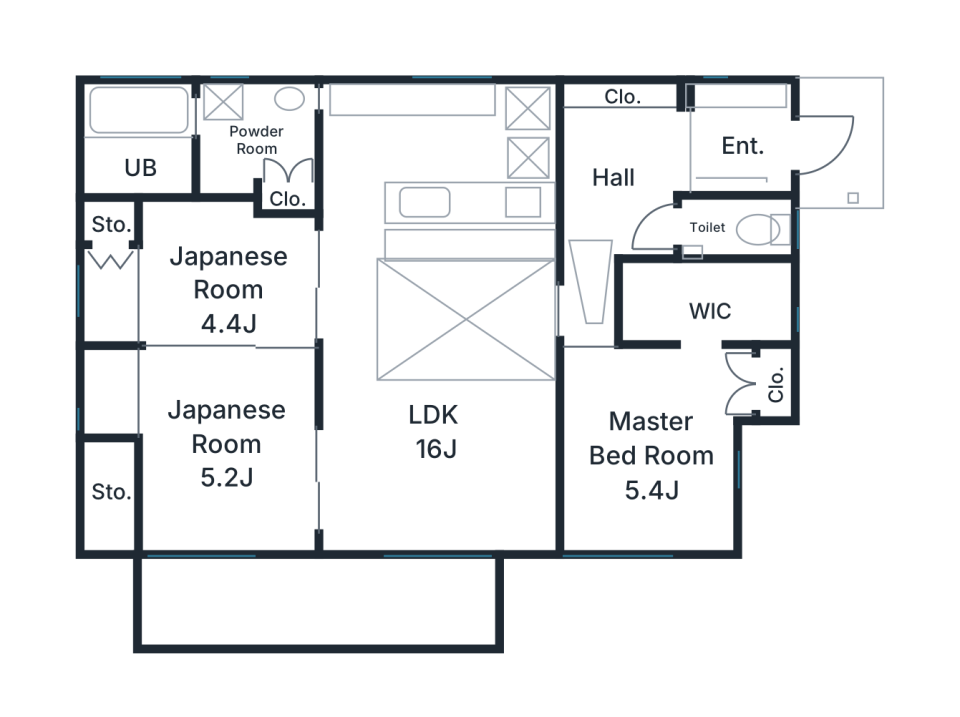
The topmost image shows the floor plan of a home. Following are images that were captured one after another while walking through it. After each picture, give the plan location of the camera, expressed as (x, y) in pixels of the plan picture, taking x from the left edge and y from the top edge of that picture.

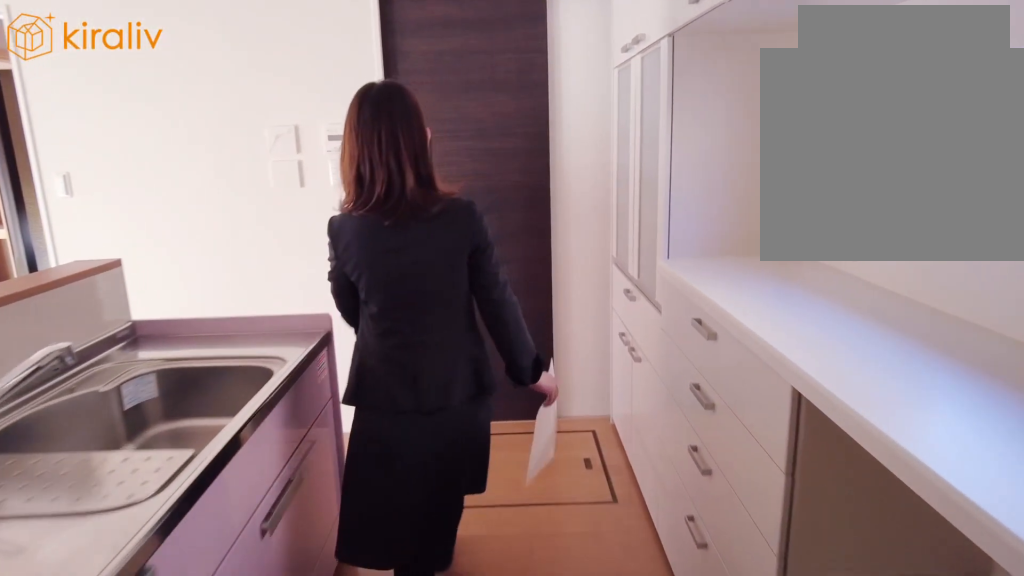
(396, 172)
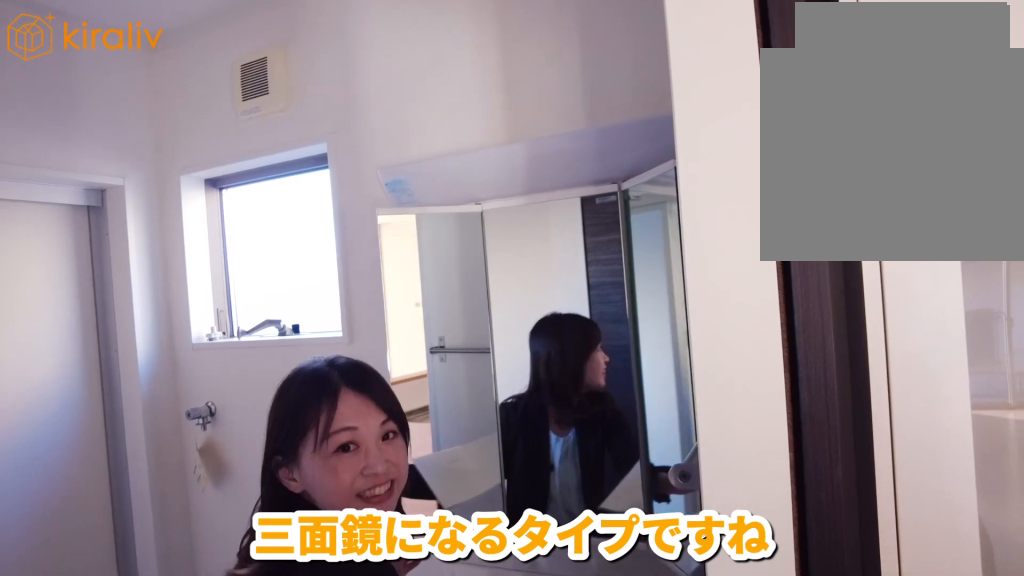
(243, 166)
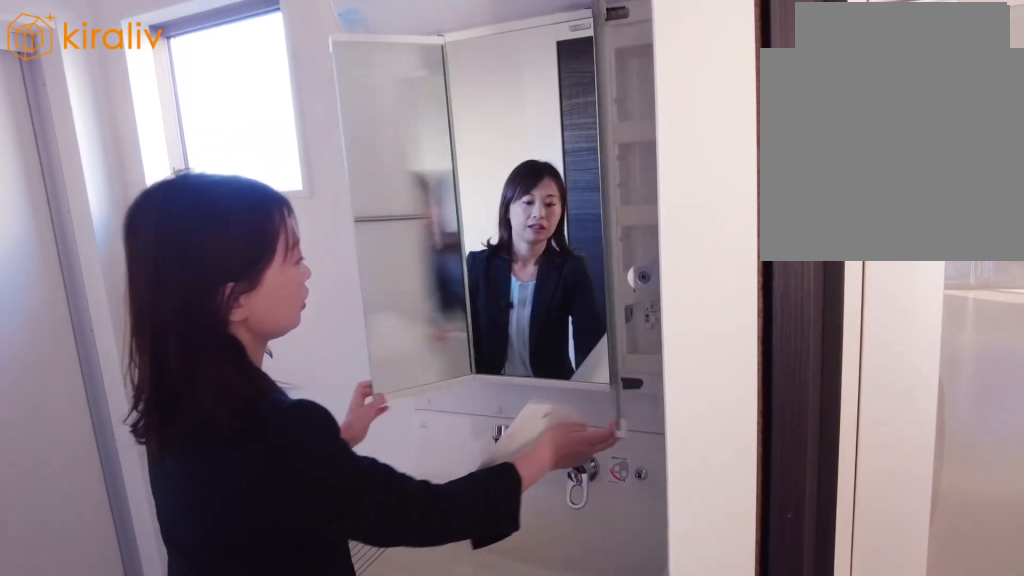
(240, 166)
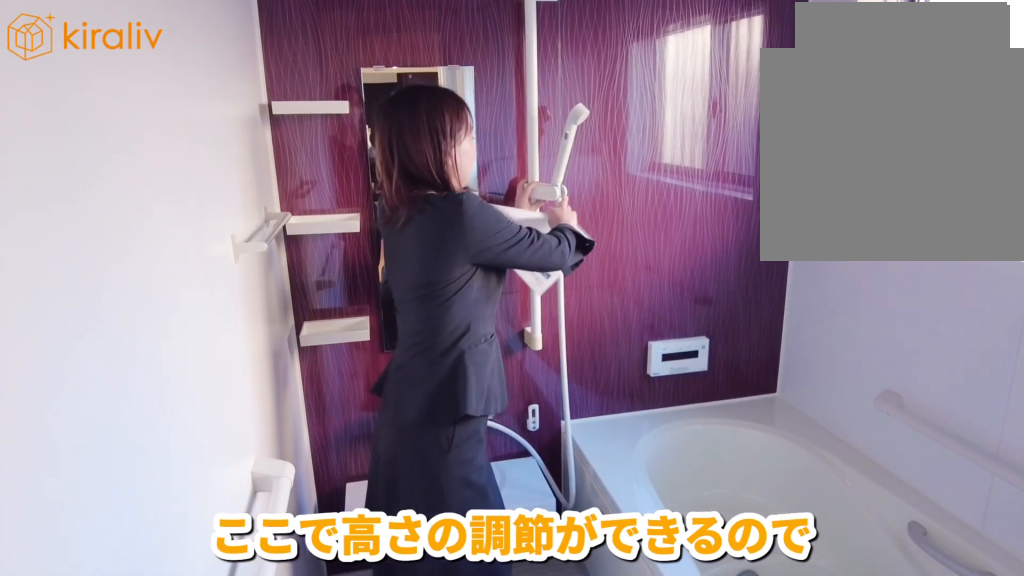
(147, 170)
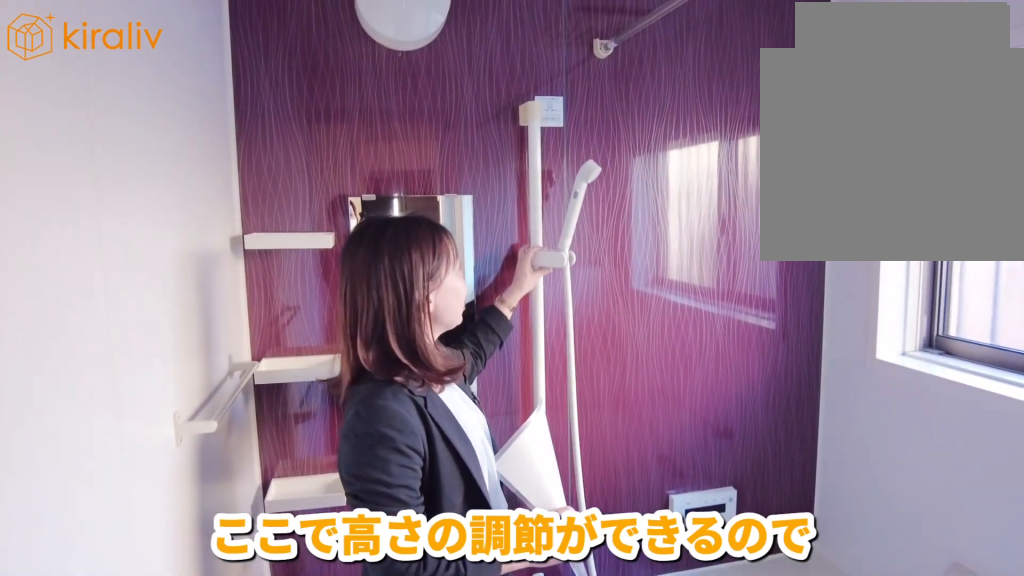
(147, 170)
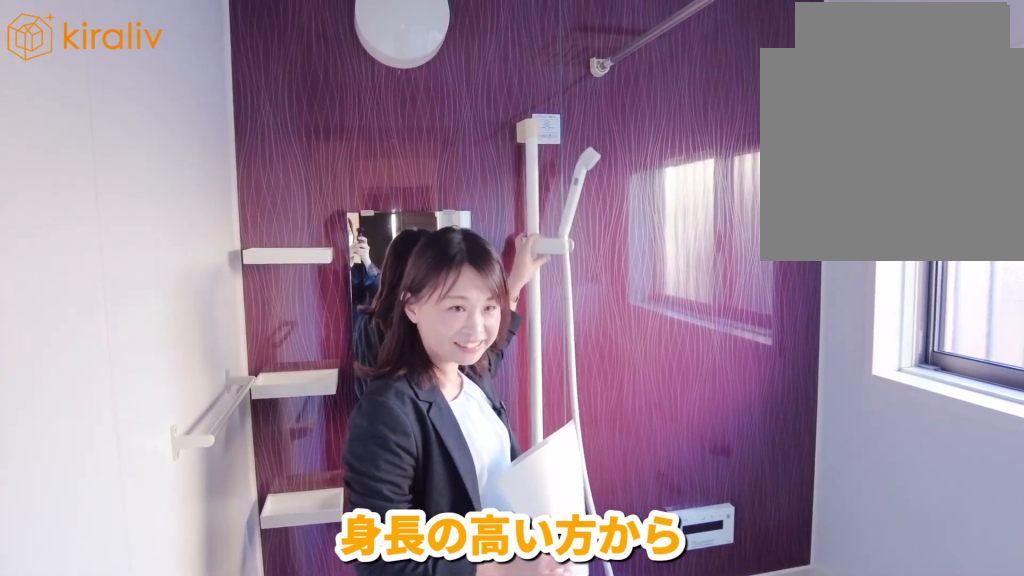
(147, 170)
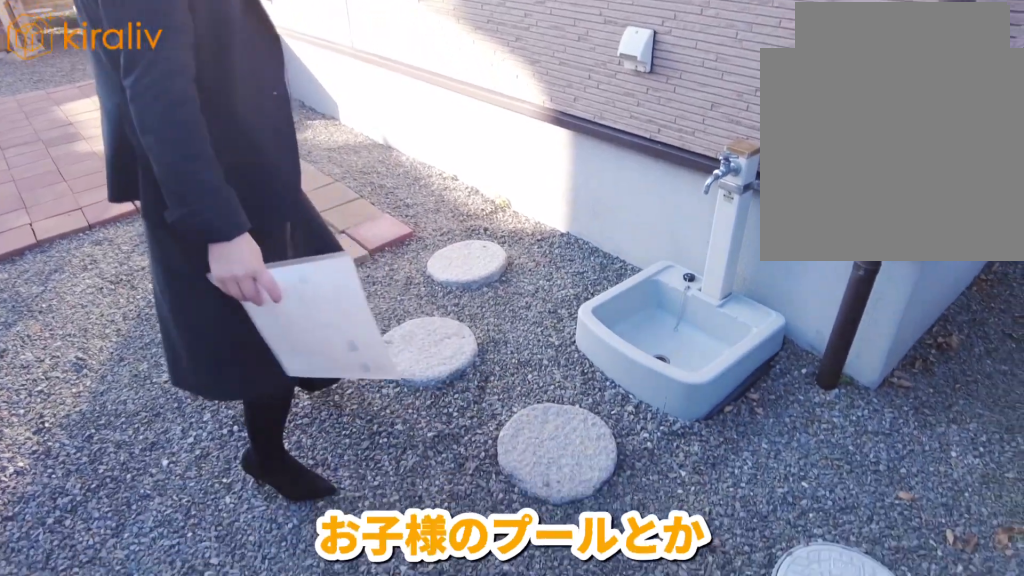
(701, 561)
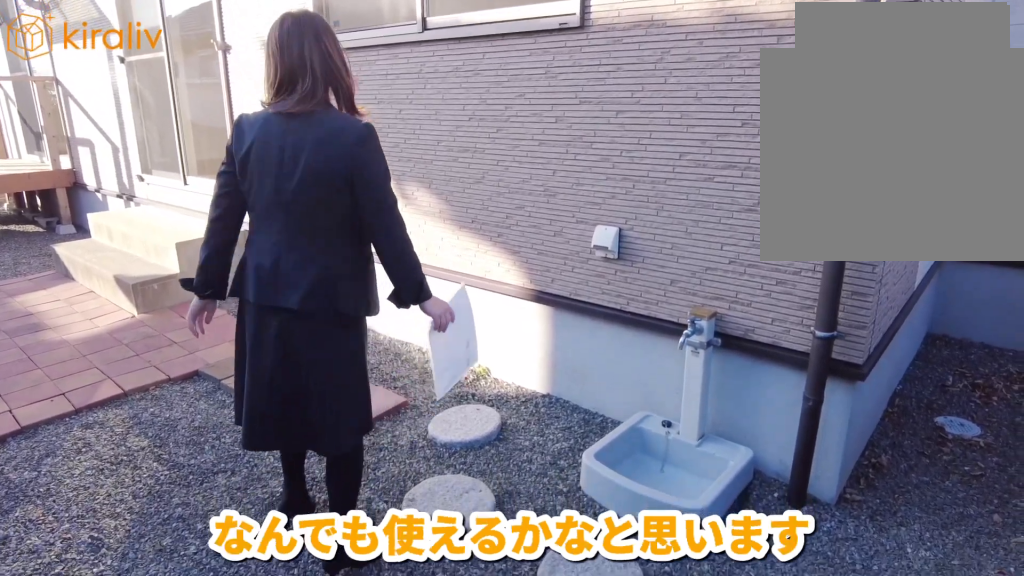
(685, 561)
